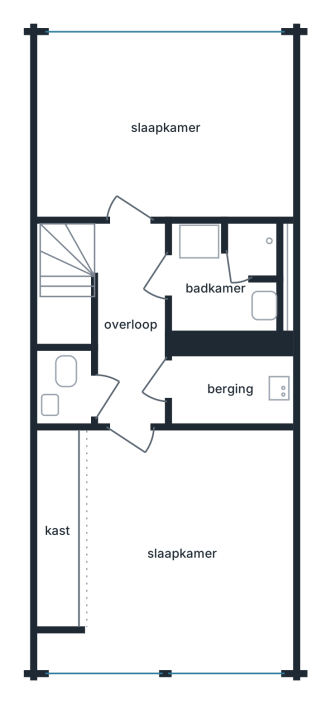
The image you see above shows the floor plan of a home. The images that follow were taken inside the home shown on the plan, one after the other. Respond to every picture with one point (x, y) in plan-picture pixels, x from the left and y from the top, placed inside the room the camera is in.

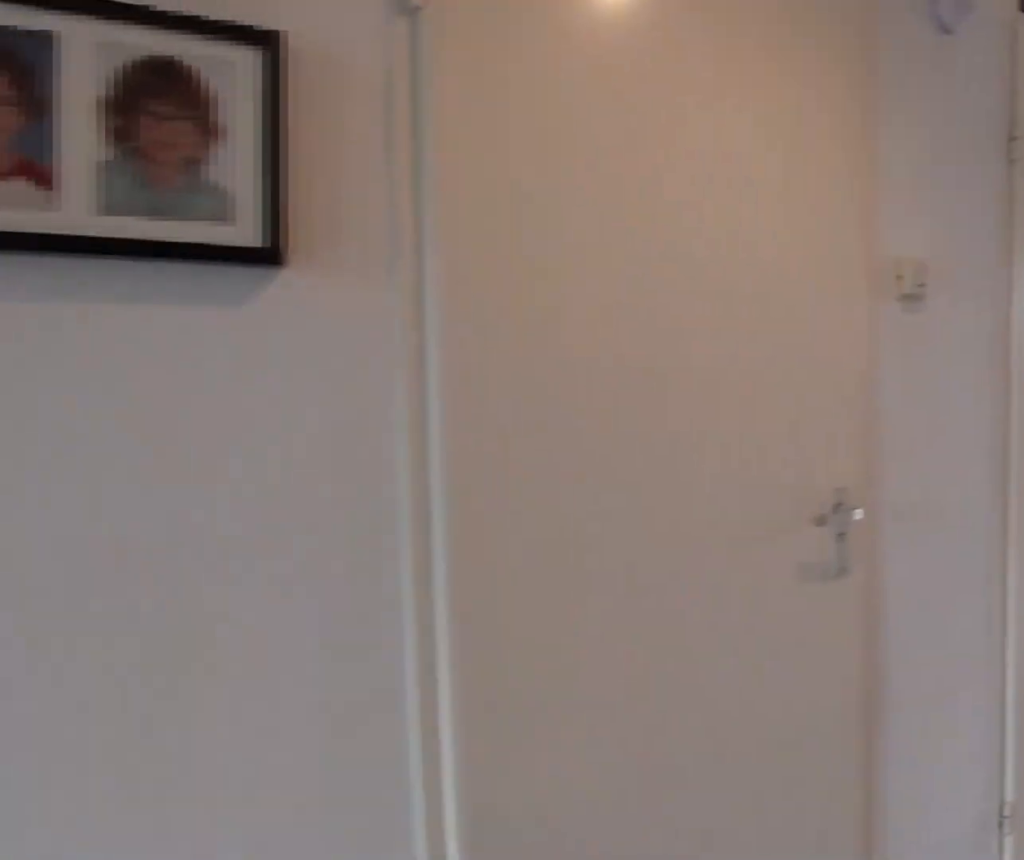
(122, 286)
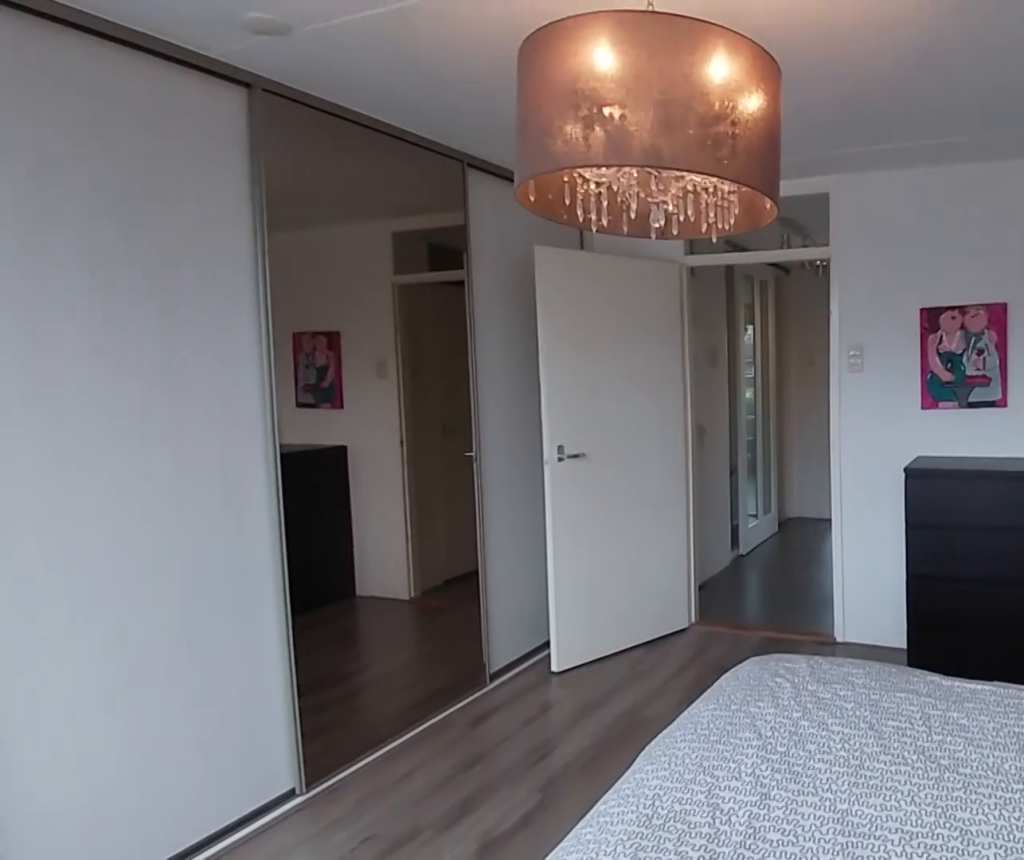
(59, 653)
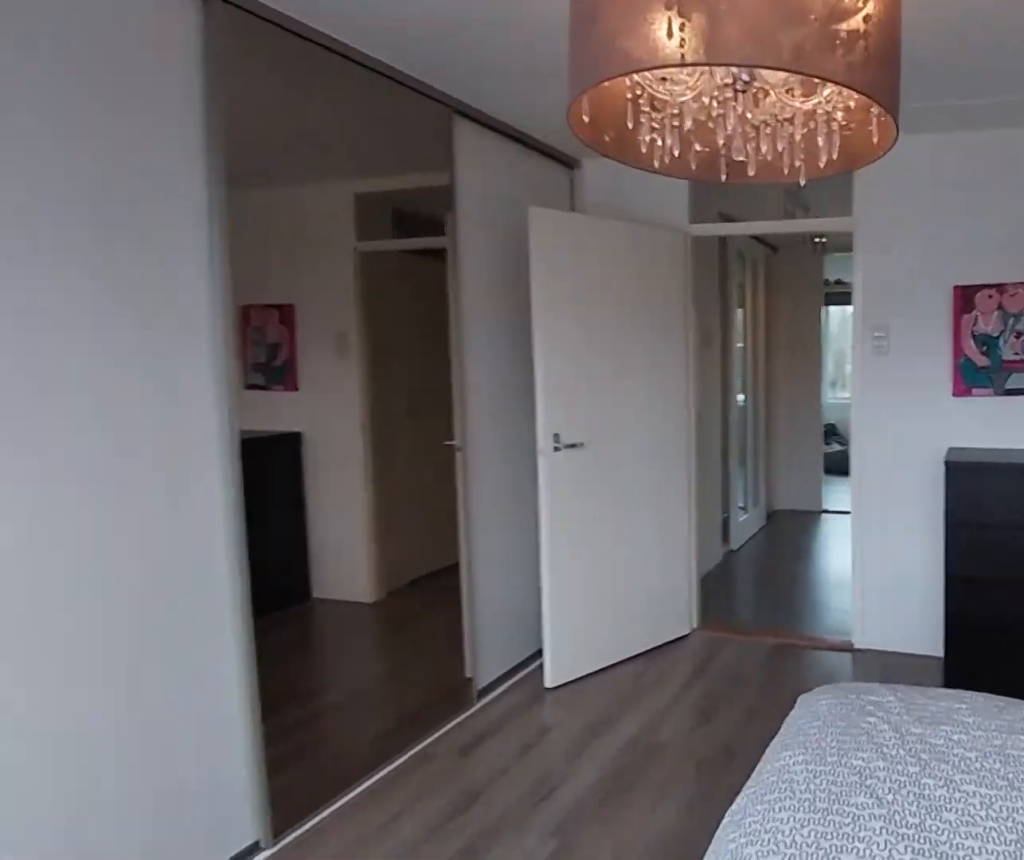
(59, 653)
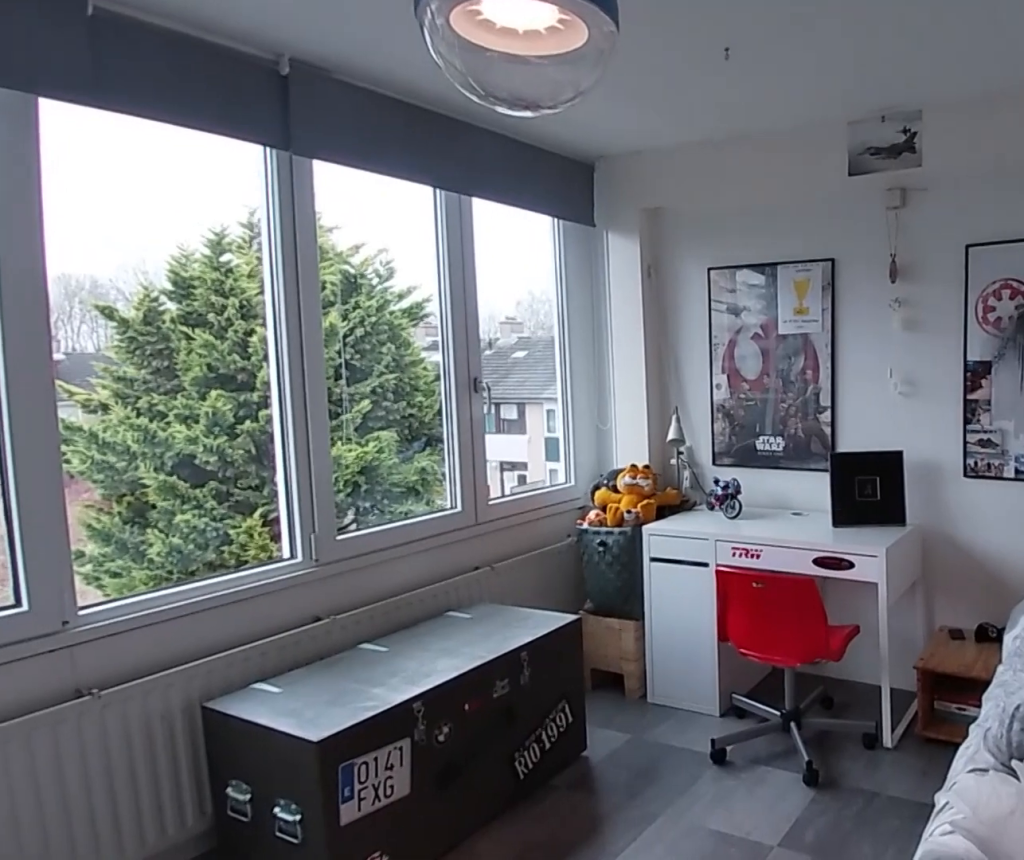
(165, 126)
